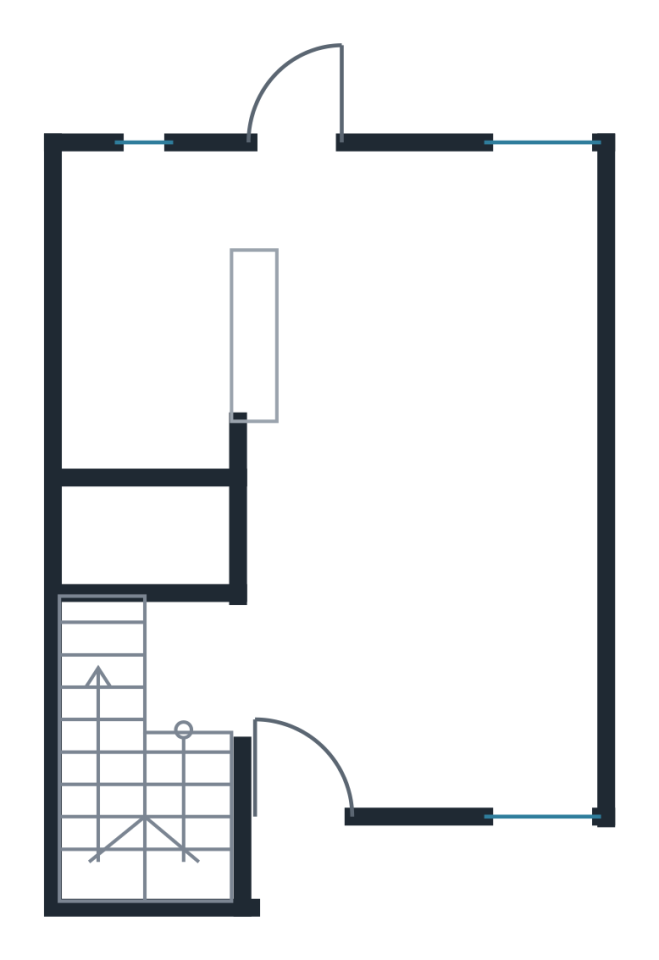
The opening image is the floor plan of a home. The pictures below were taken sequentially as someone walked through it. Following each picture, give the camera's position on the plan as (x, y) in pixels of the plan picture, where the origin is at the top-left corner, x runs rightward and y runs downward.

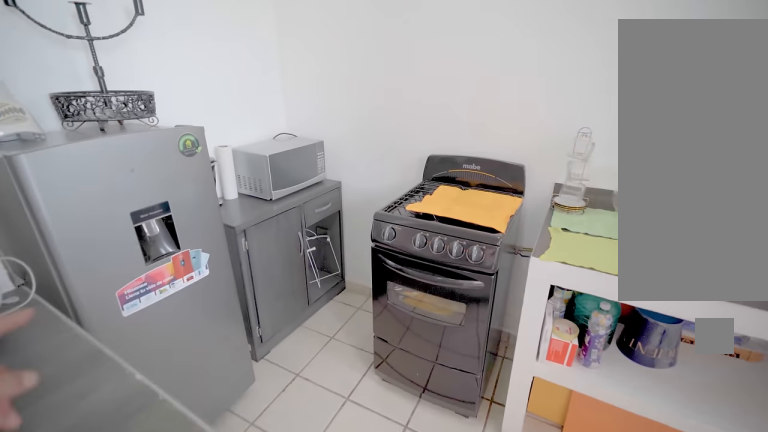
(312, 242)
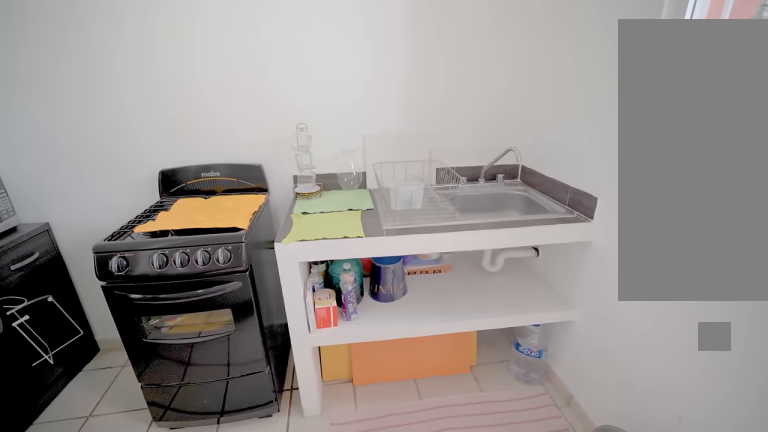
(296, 216)
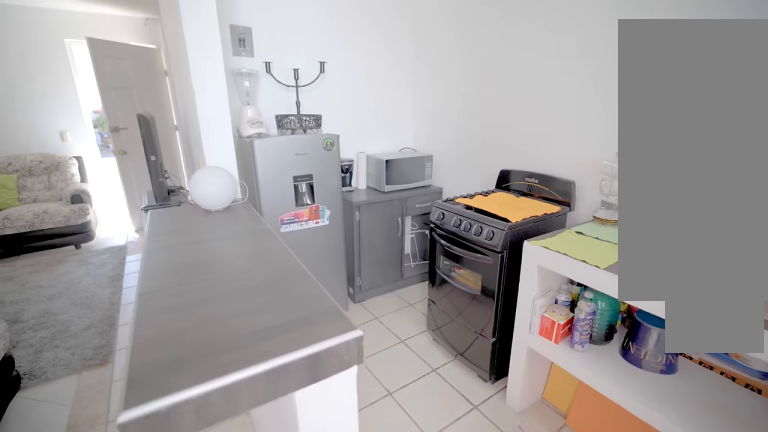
(297, 218)
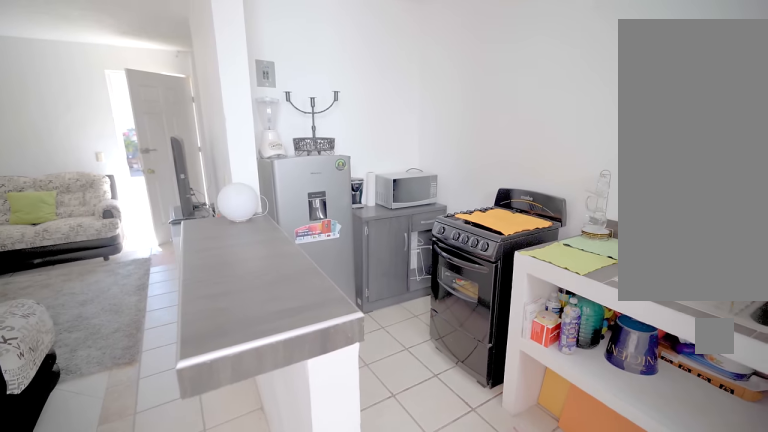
(294, 218)
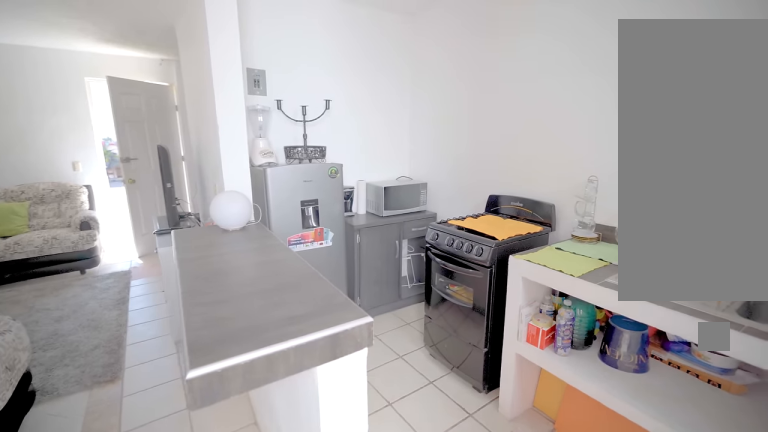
(294, 218)
